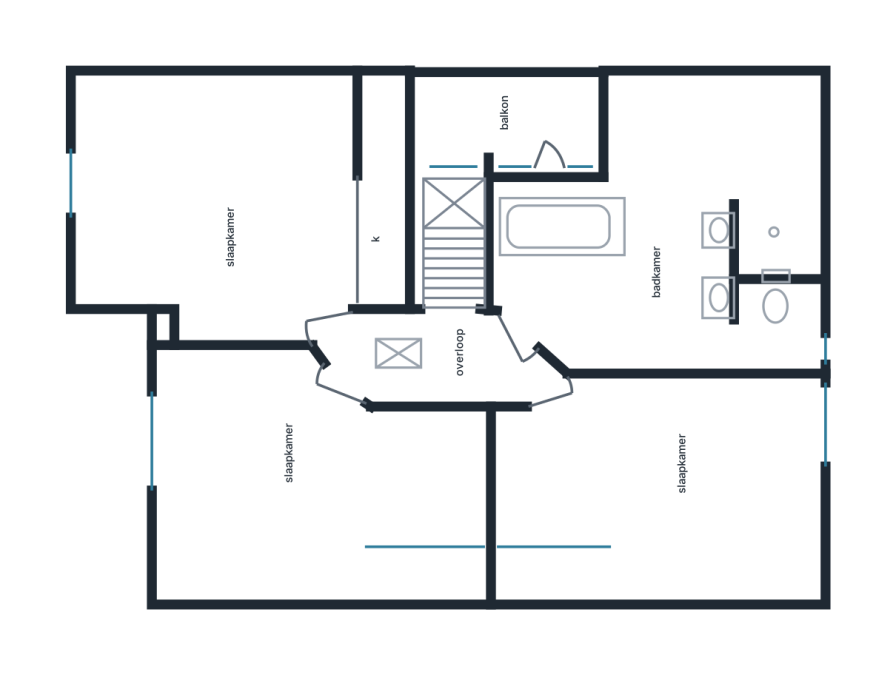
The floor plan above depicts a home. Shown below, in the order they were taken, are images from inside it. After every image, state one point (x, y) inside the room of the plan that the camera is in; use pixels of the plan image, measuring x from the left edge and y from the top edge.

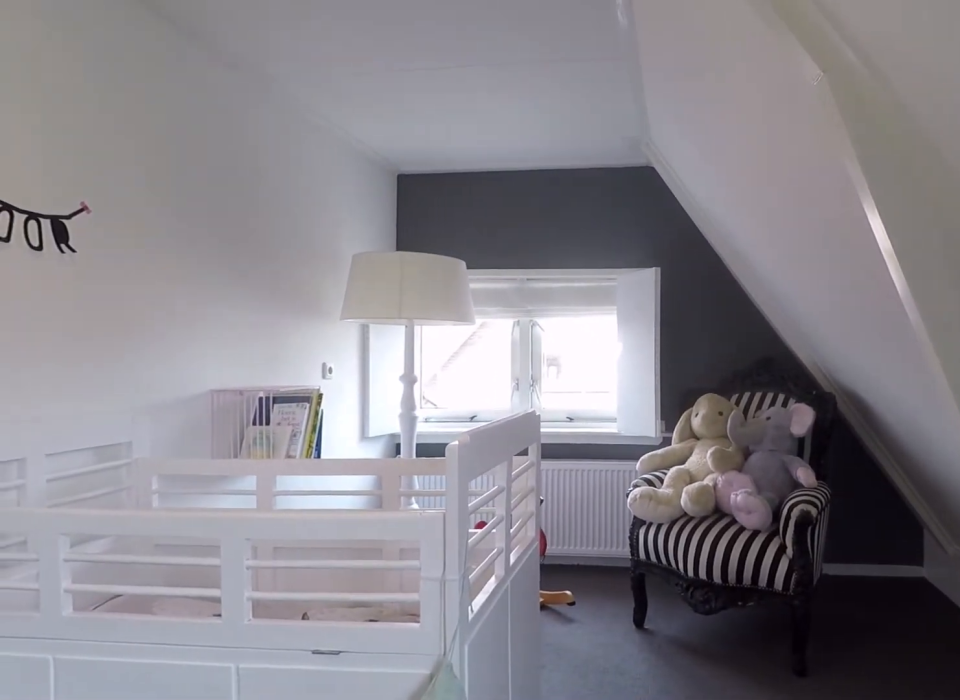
(667, 455)
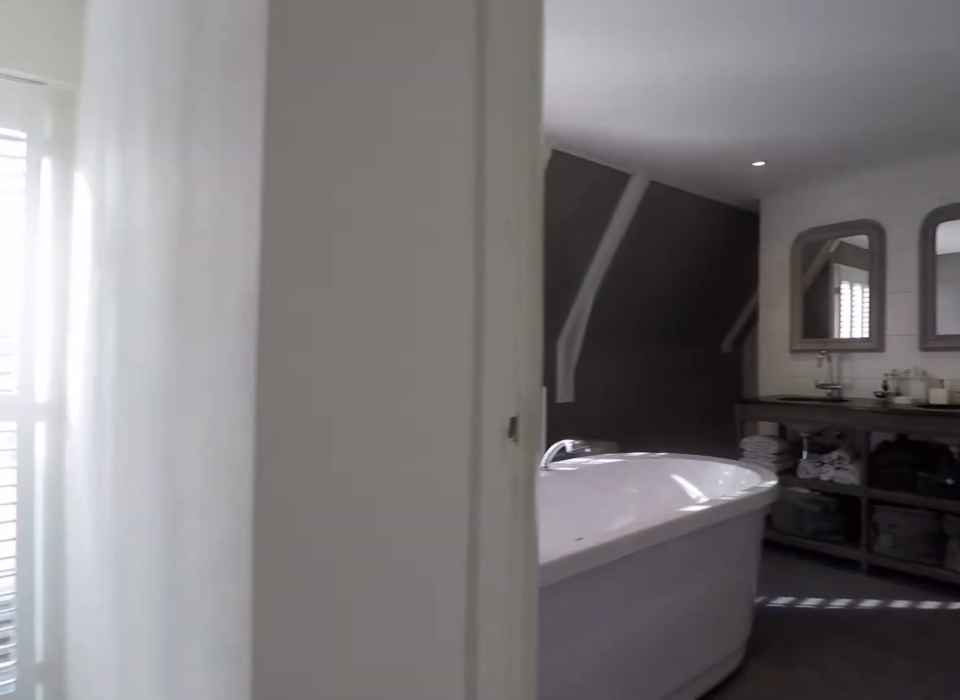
(436, 357)
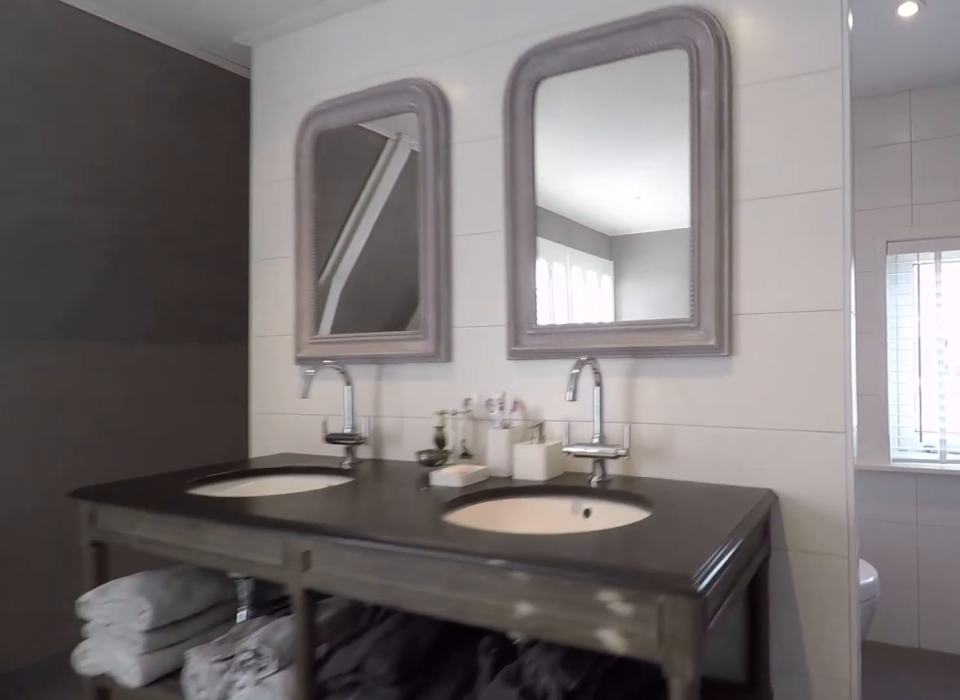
(689, 243)
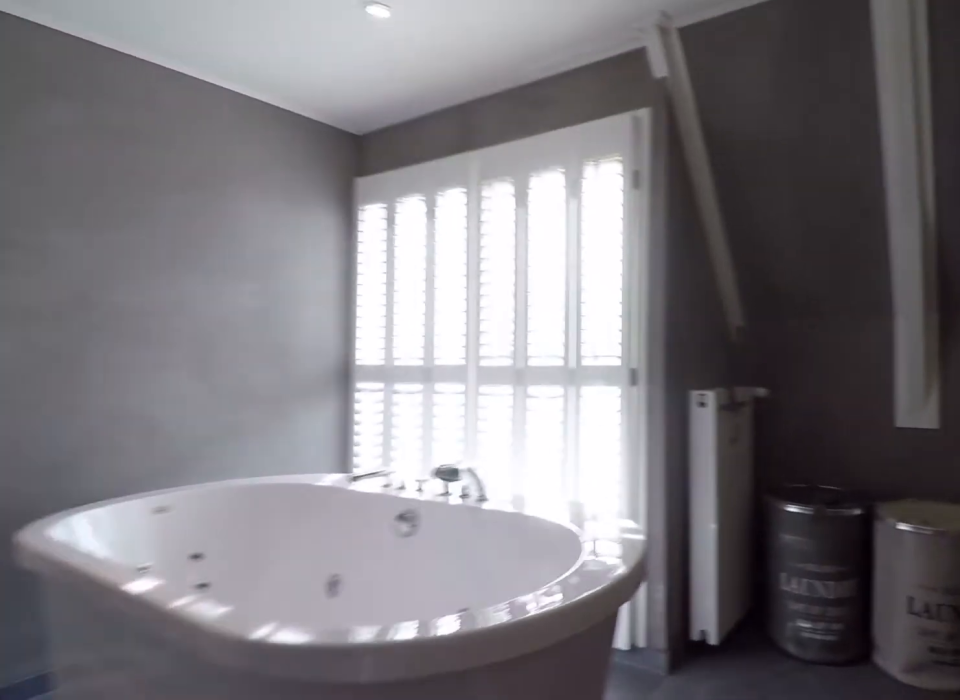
(689, 243)
